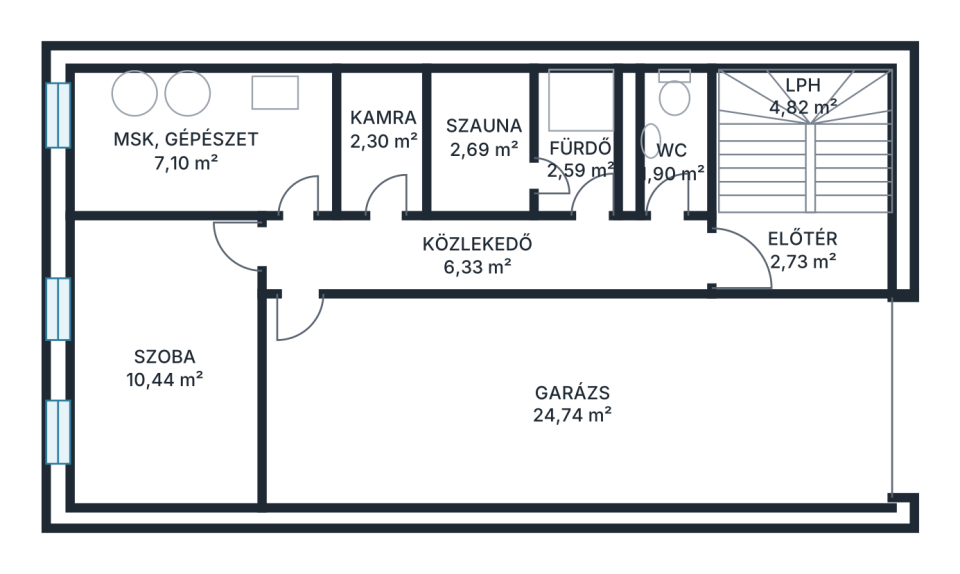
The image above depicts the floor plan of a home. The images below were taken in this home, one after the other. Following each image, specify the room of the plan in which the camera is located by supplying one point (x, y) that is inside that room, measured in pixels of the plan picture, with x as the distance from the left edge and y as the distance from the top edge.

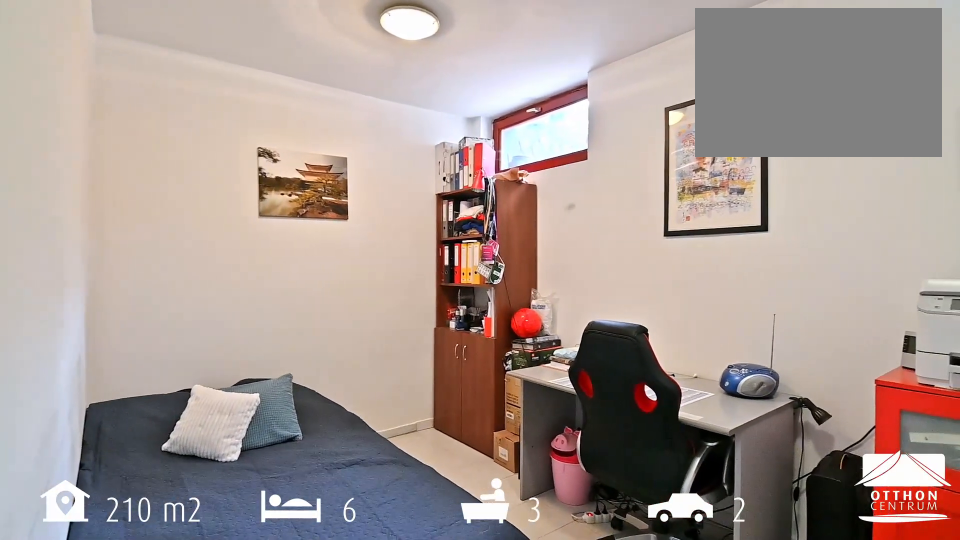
(163, 364)
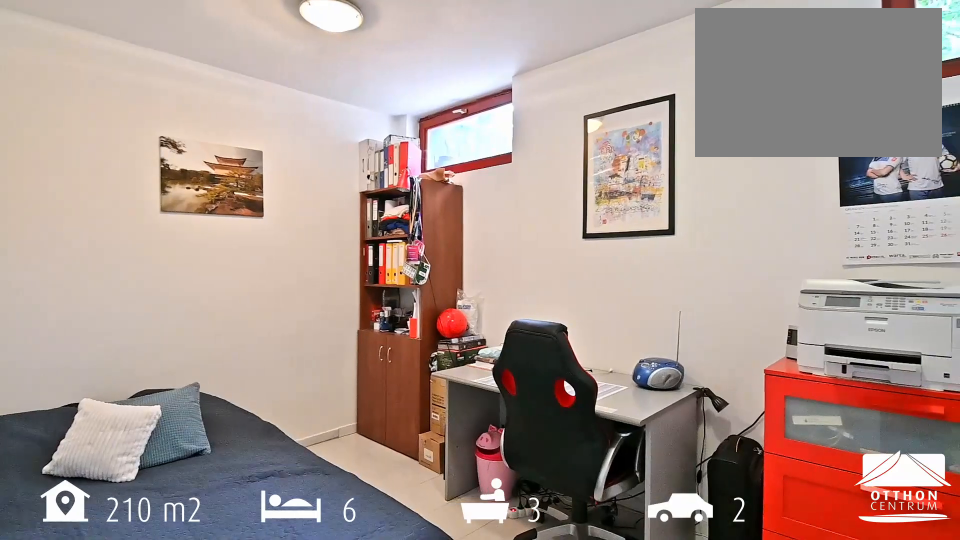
(163, 364)
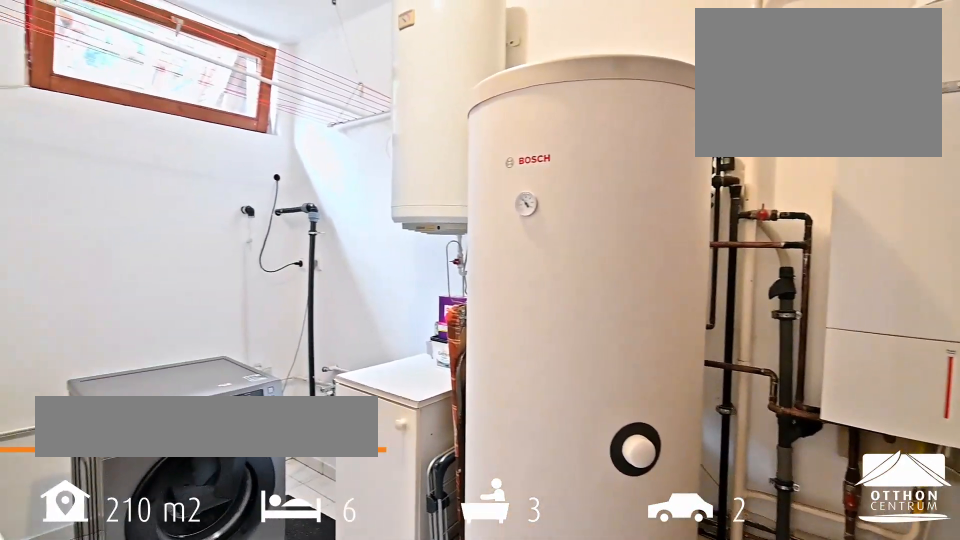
(179, 136)
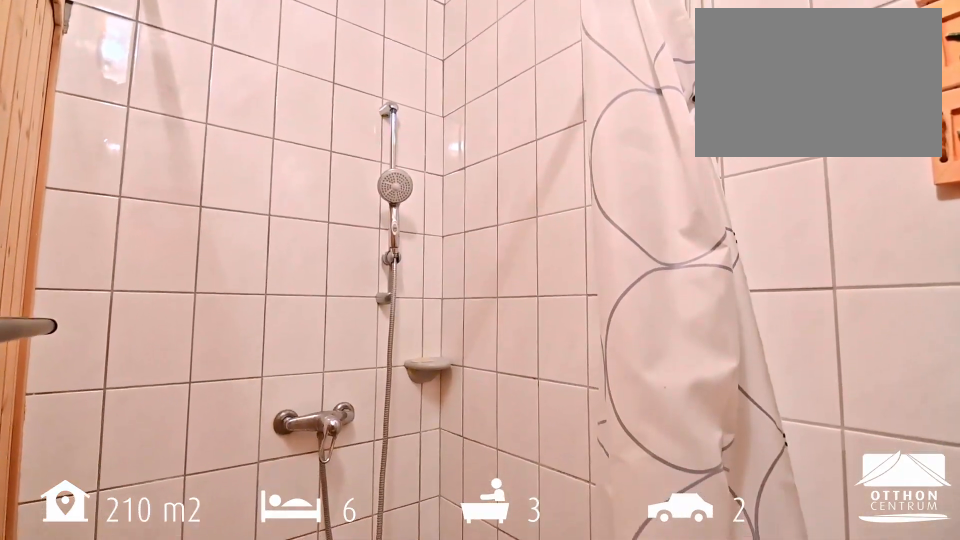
(577, 149)
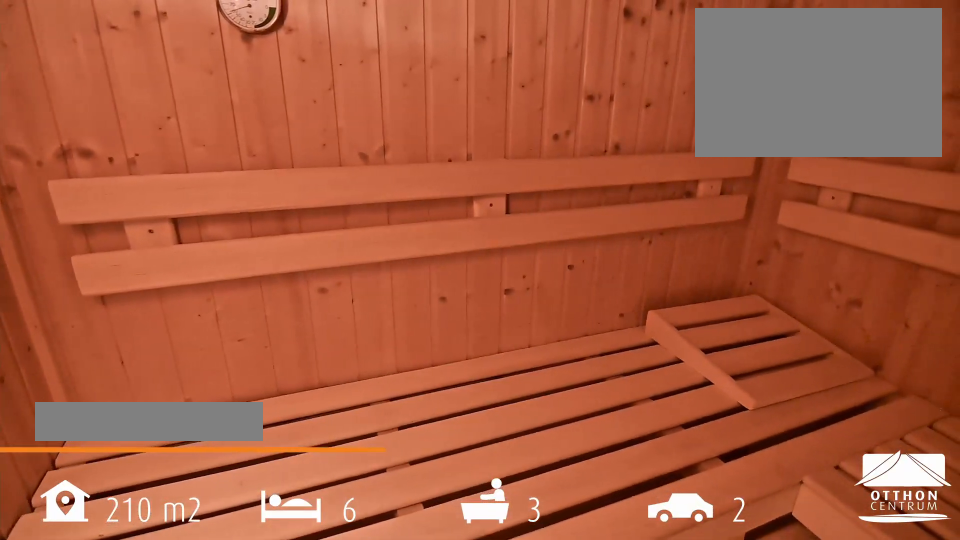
(480, 145)
